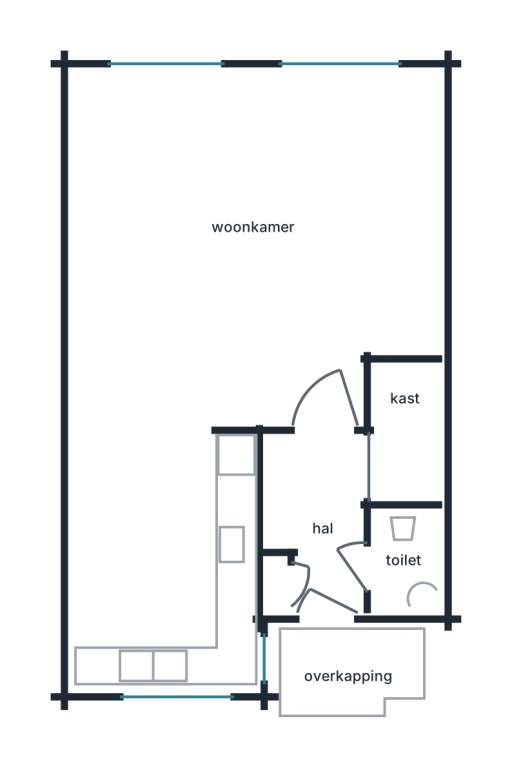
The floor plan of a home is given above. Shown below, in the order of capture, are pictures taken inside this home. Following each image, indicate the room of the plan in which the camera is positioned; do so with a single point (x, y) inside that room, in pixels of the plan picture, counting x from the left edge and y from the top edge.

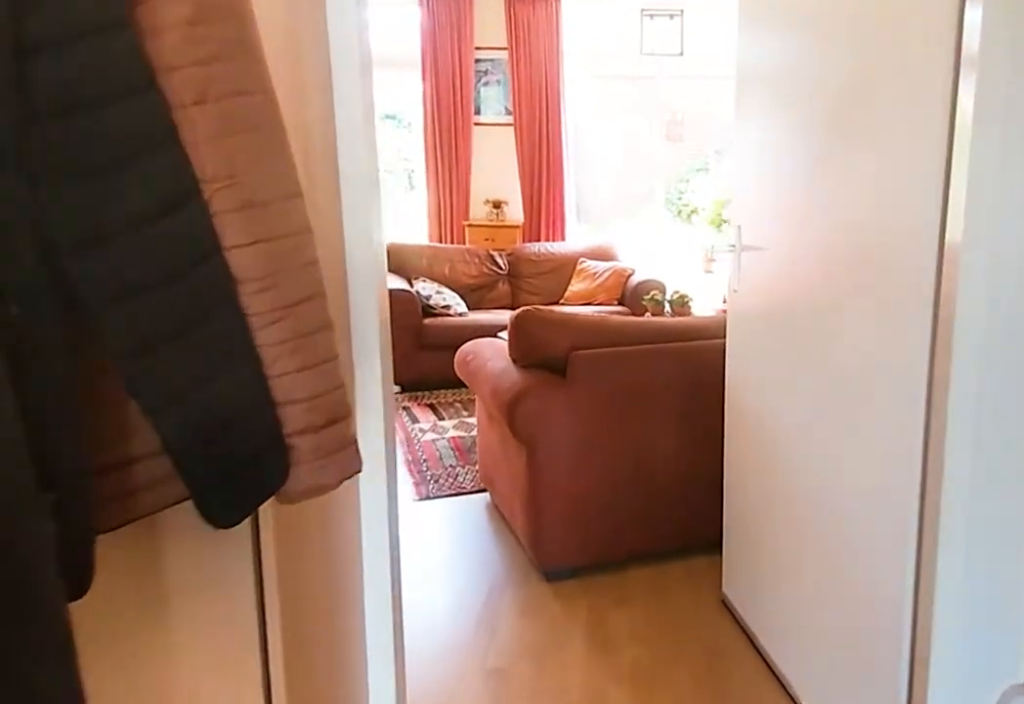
(318, 511)
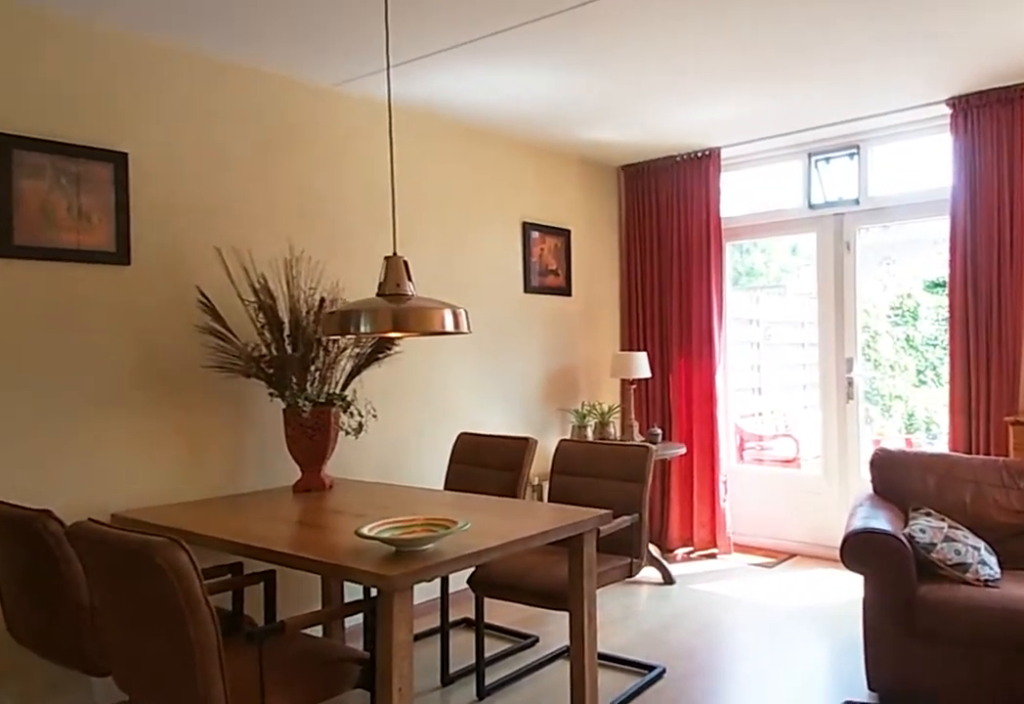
(304, 252)
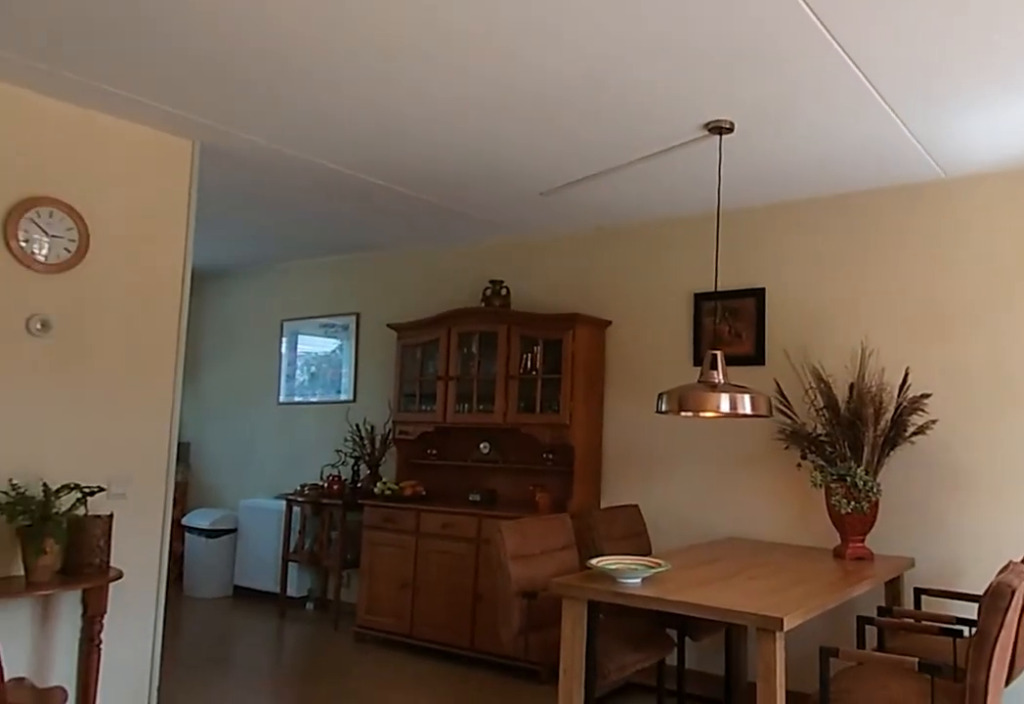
(312, 257)
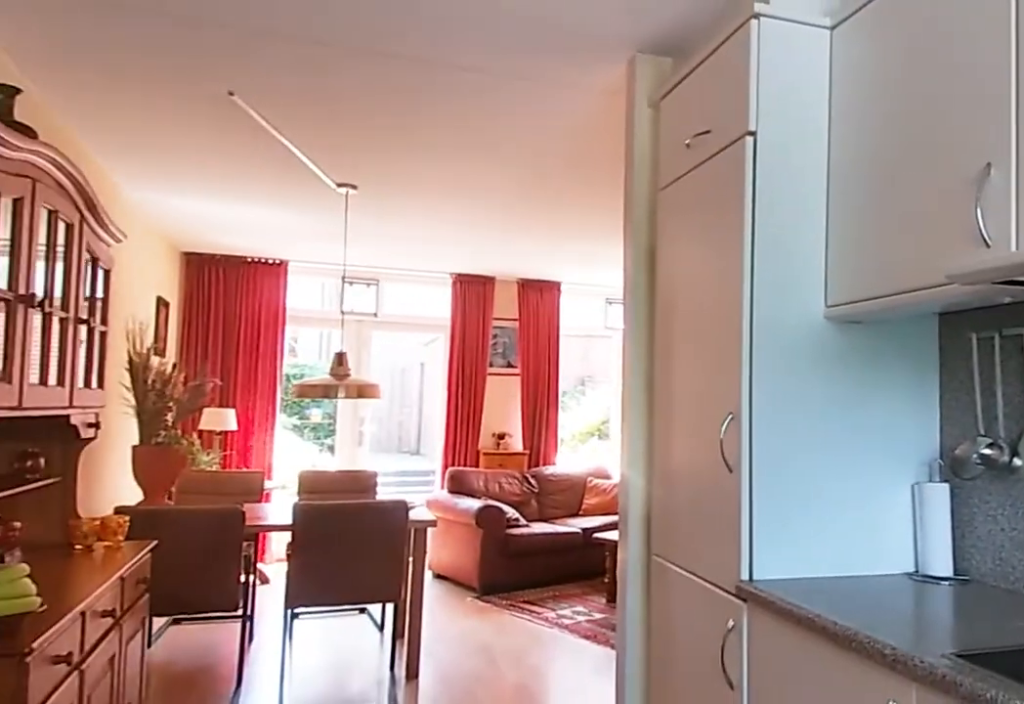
(165, 556)
